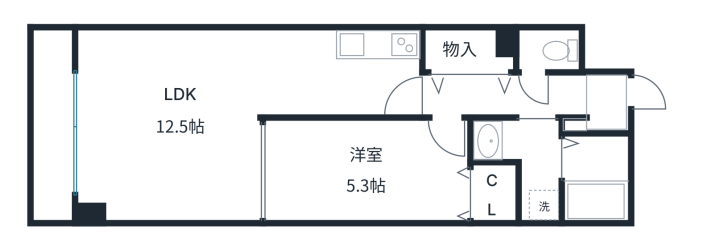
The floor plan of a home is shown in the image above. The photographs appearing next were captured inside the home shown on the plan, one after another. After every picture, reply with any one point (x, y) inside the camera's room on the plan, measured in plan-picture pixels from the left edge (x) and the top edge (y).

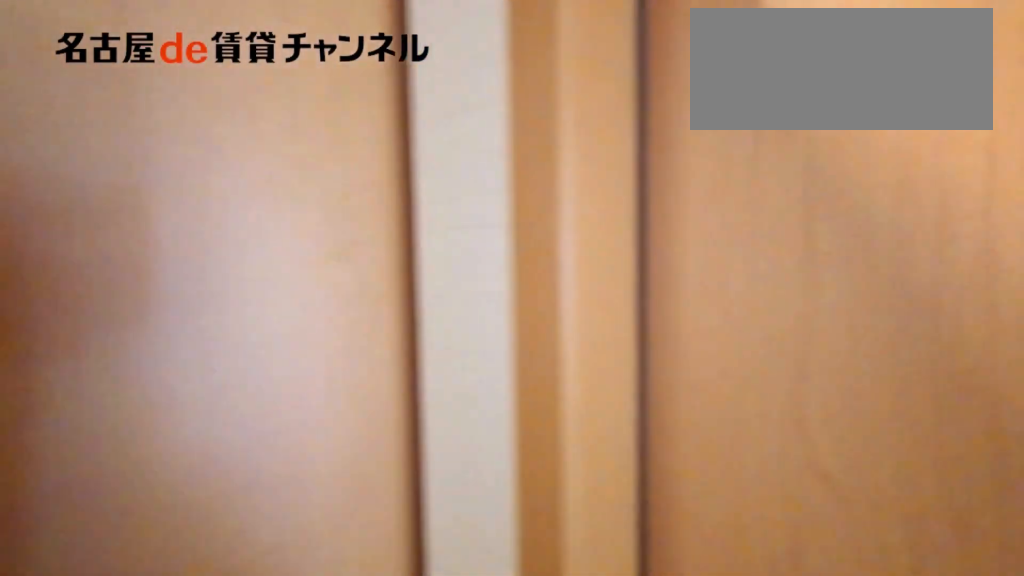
(506, 96)
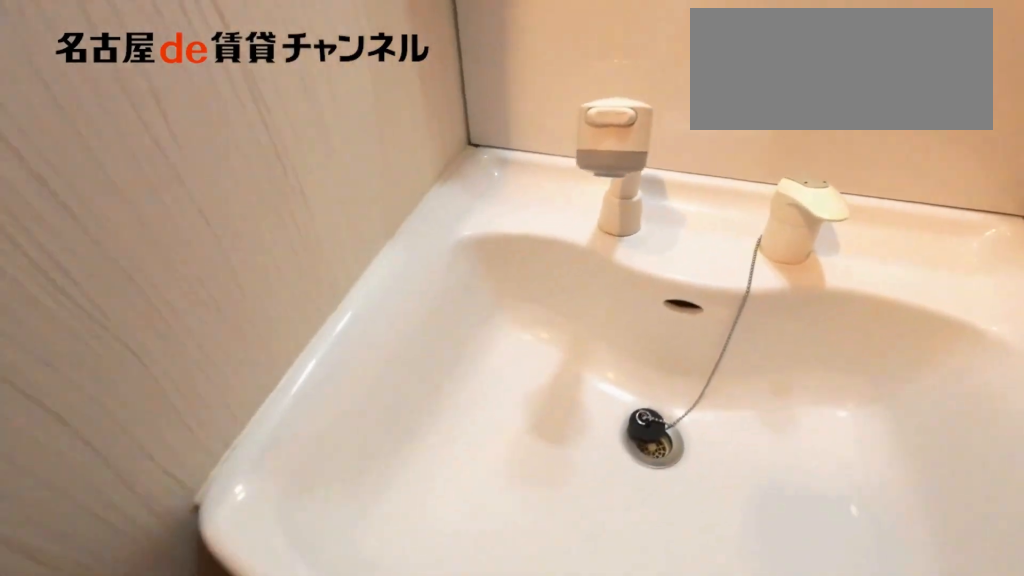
(525, 162)
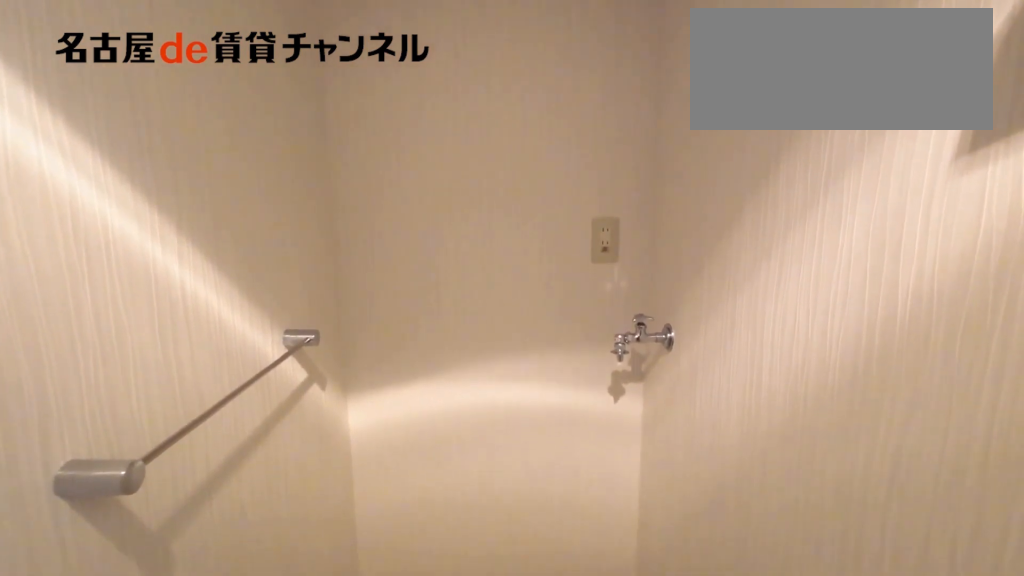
(525, 162)
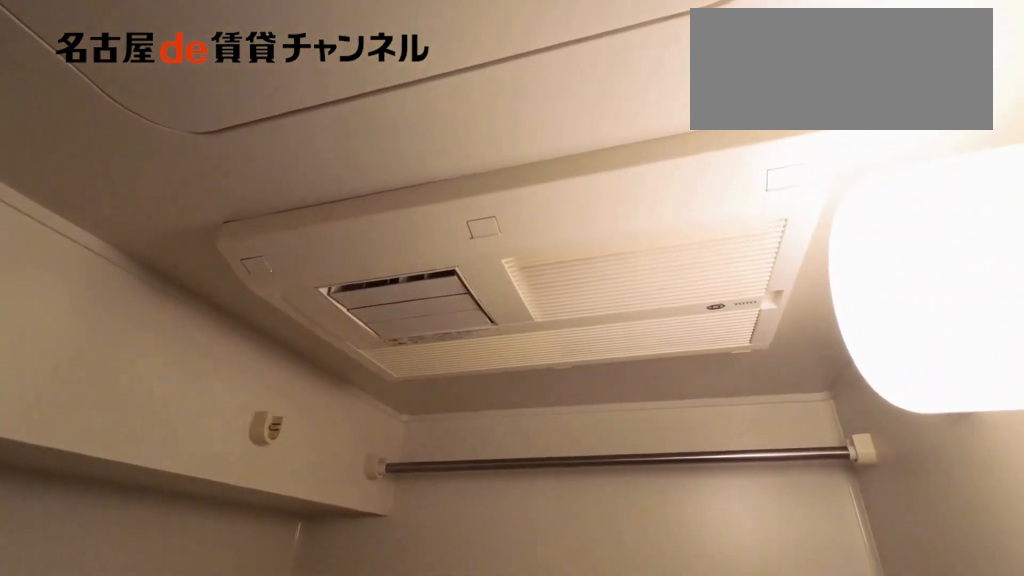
(595, 178)
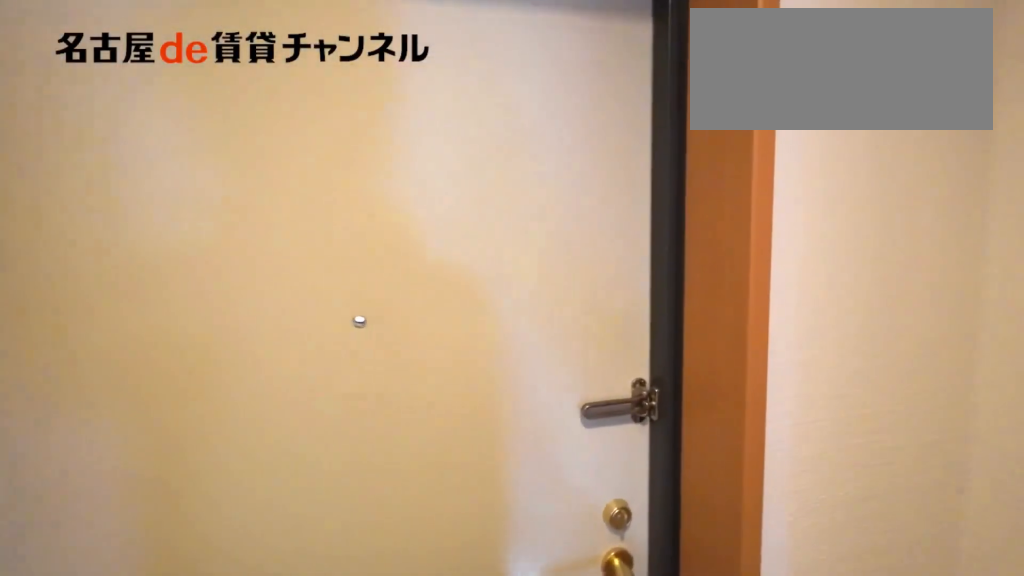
(607, 102)
